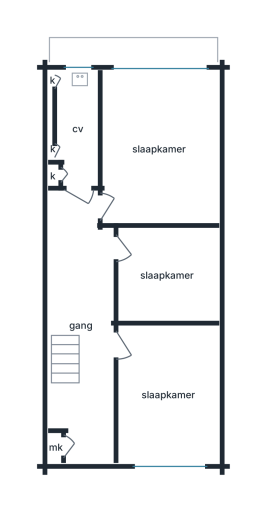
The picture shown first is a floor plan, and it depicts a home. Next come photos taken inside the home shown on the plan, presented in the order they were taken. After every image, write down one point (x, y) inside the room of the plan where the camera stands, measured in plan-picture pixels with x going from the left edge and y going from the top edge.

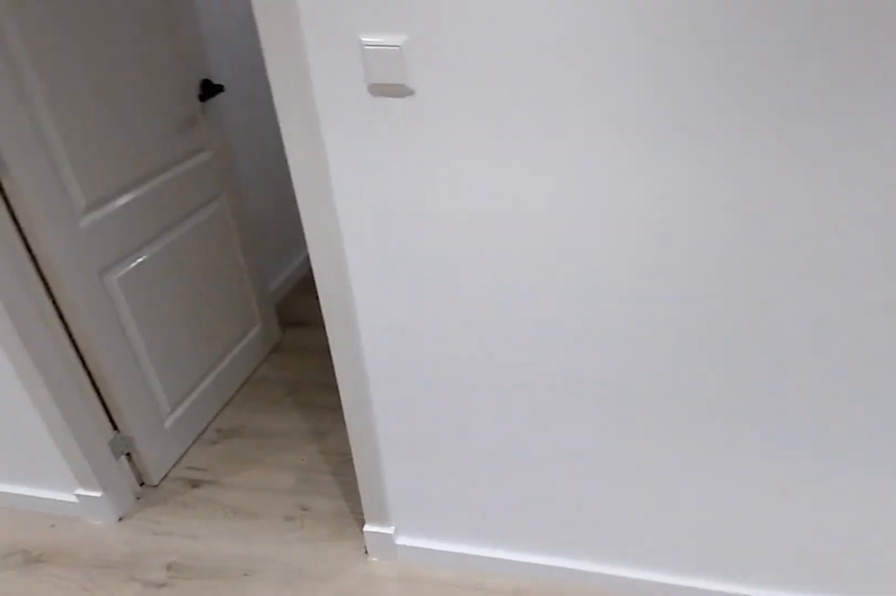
(82, 321)
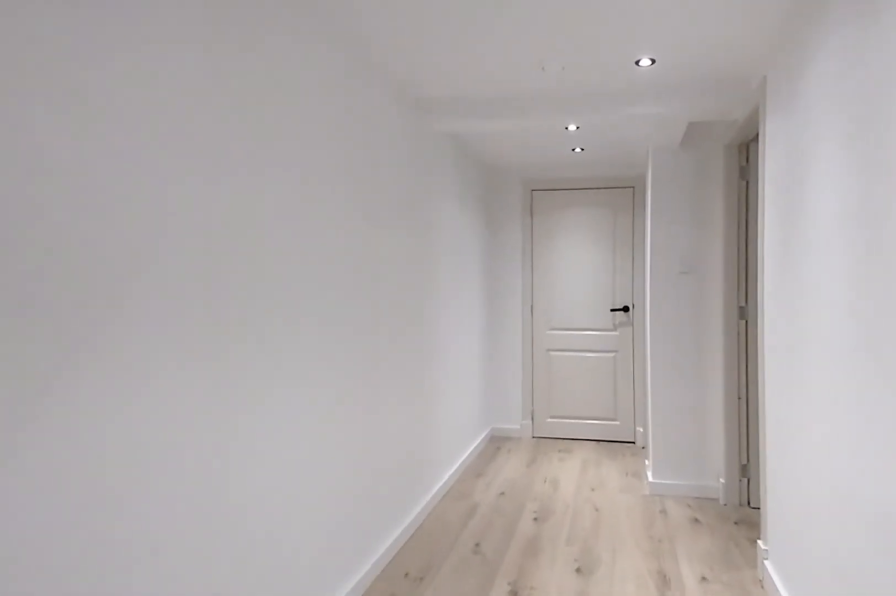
(82, 321)
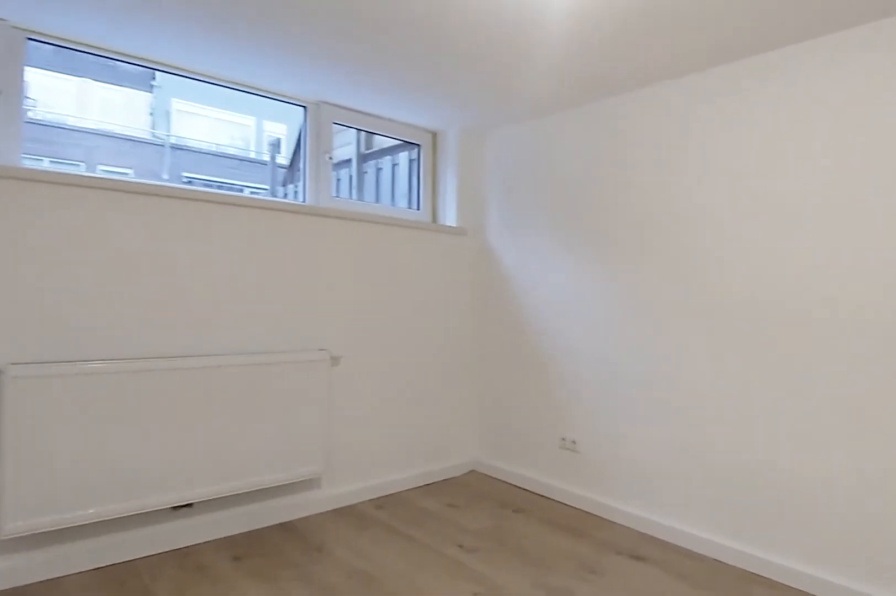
(130, 126)
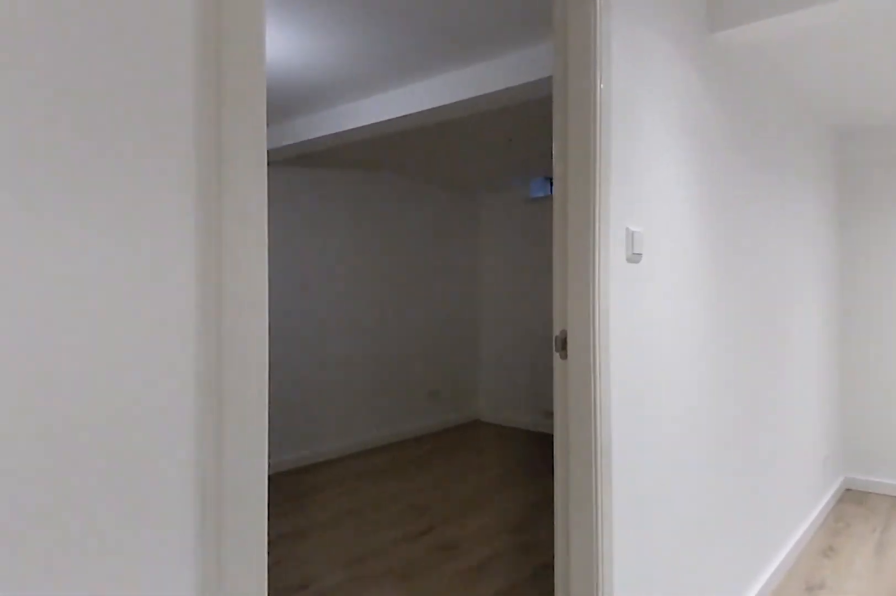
(82, 321)
